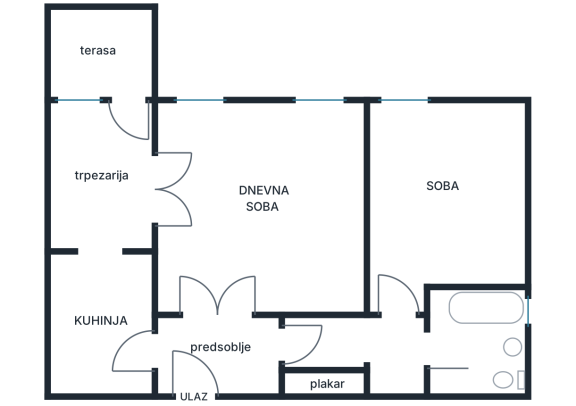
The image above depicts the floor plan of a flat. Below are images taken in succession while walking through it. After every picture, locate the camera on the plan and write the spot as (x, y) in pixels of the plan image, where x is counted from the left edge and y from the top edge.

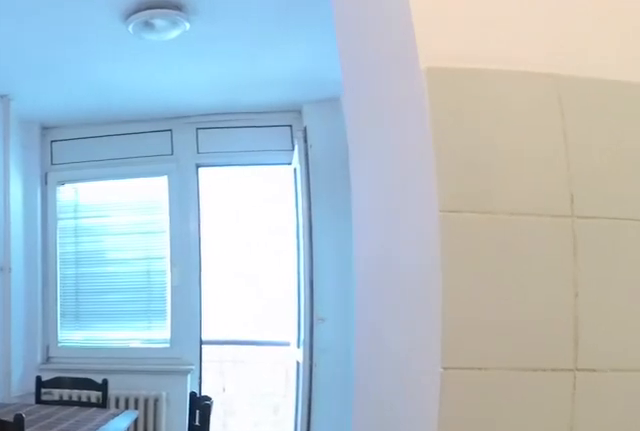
(111, 341)
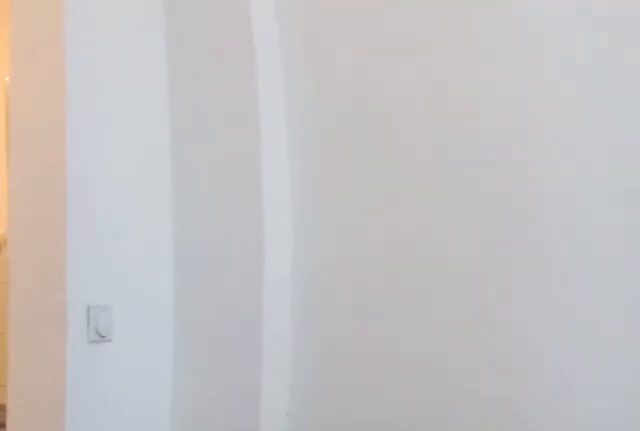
(113, 149)
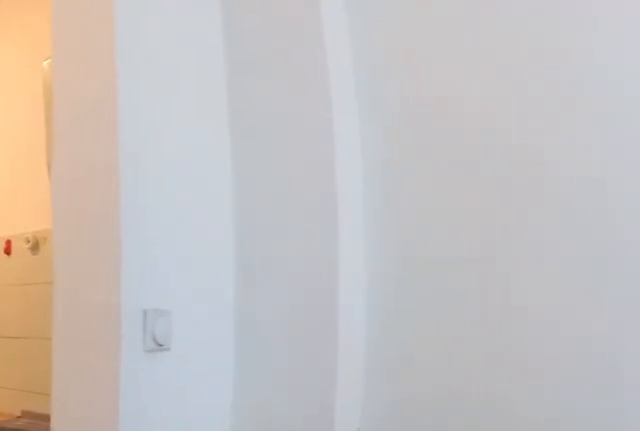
(113, 158)
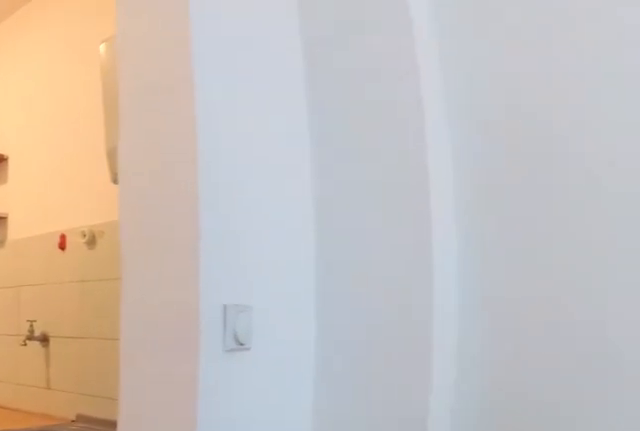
(113, 167)
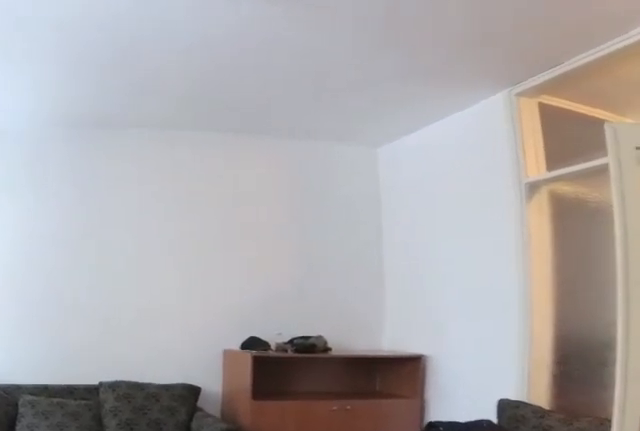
(142, 198)
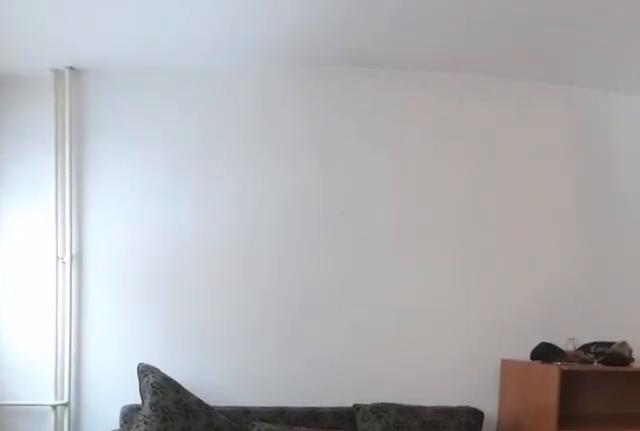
(201, 180)
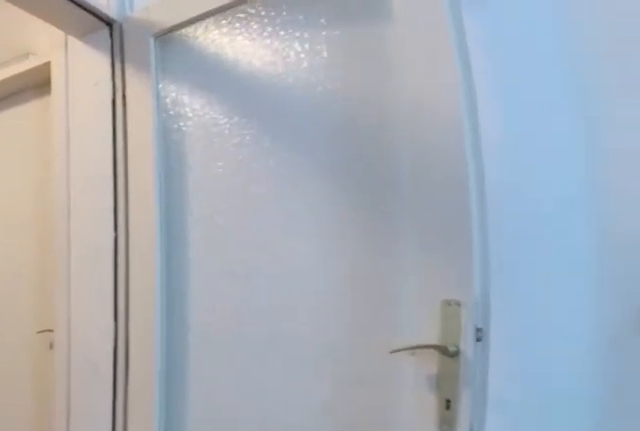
(230, 261)
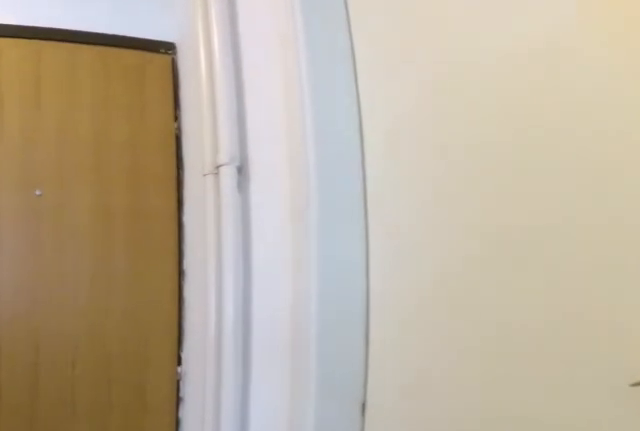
(231, 305)
